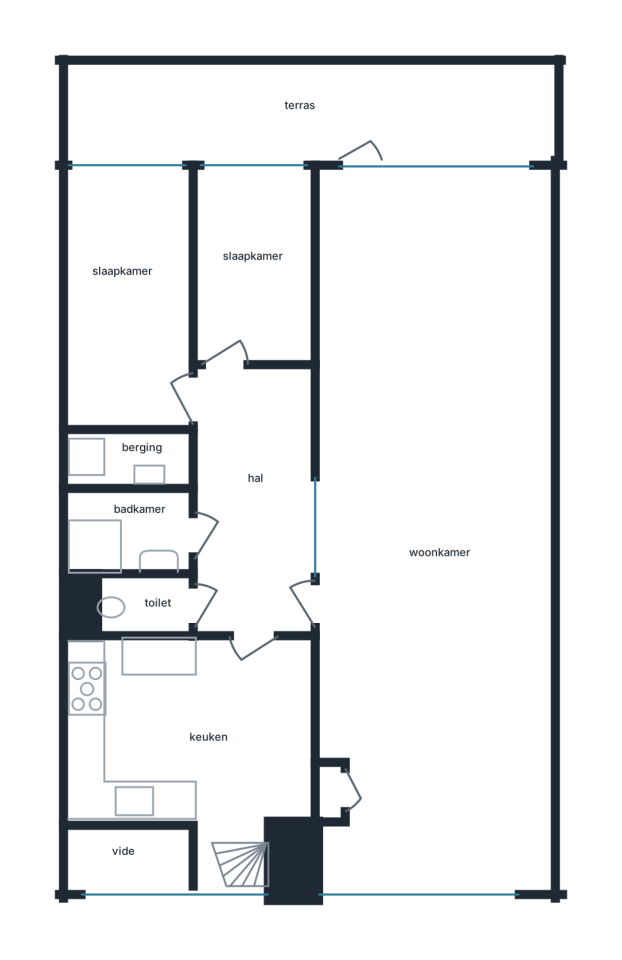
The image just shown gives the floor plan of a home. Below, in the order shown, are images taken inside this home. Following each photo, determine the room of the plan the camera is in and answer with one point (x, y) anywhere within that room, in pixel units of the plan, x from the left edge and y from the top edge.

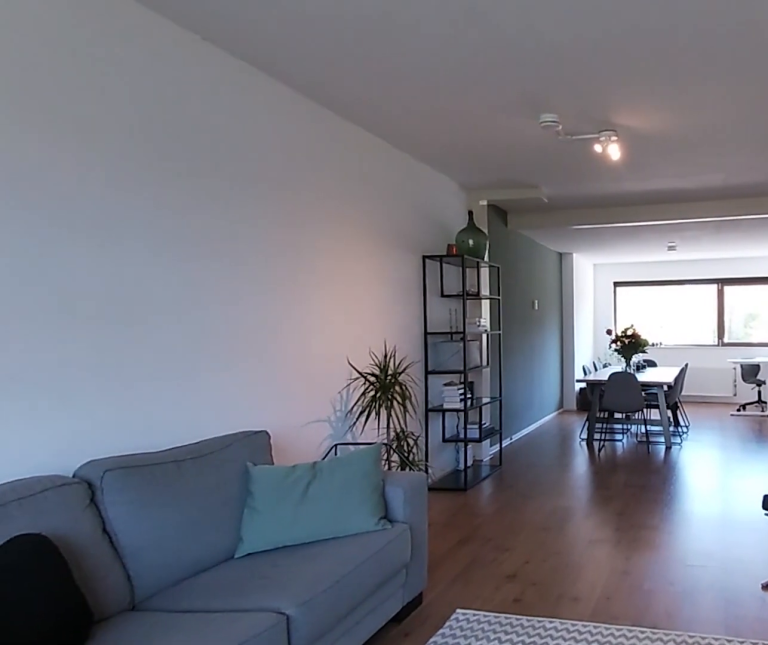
(448, 349)
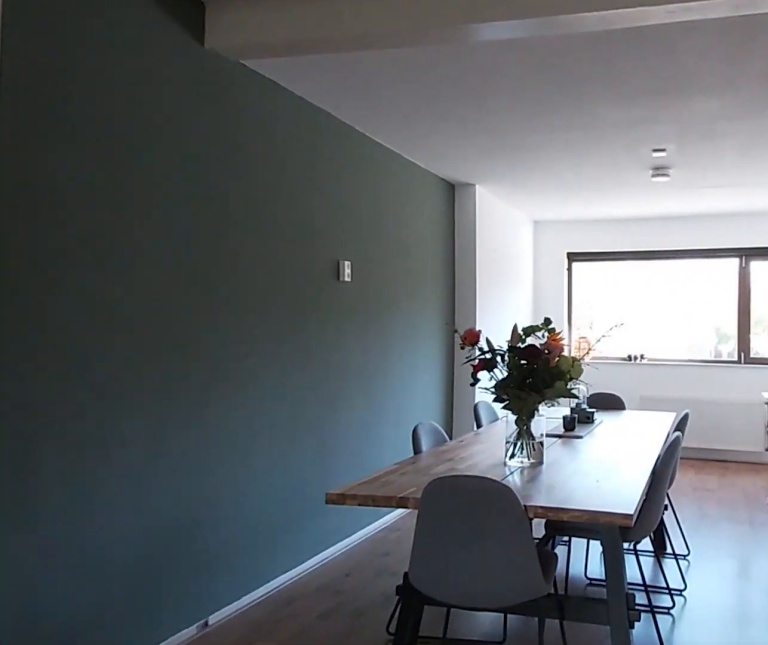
(448, 349)
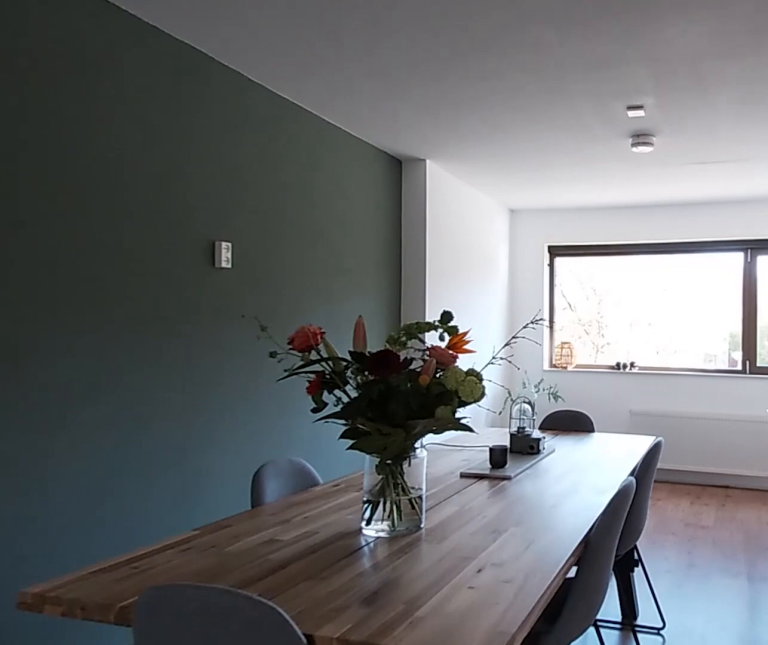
(448, 349)
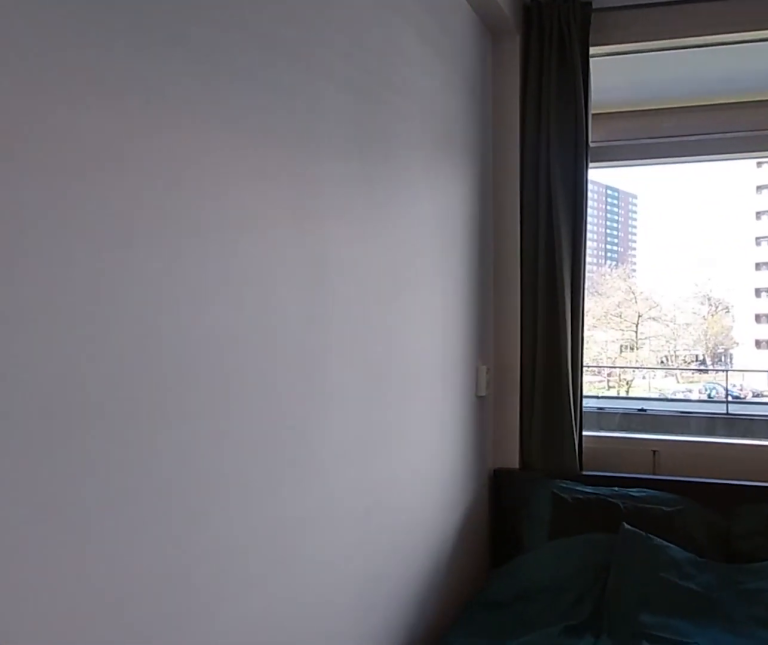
(131, 300)
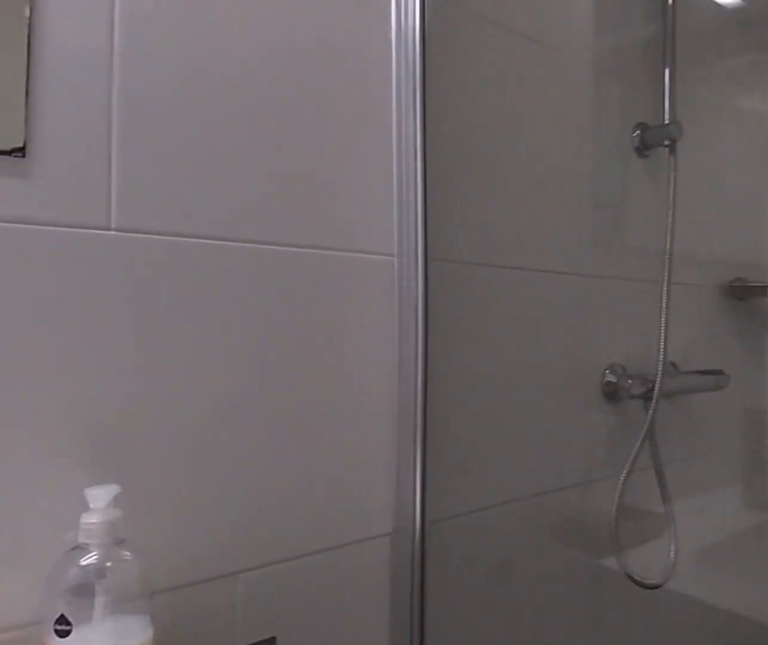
(133, 532)
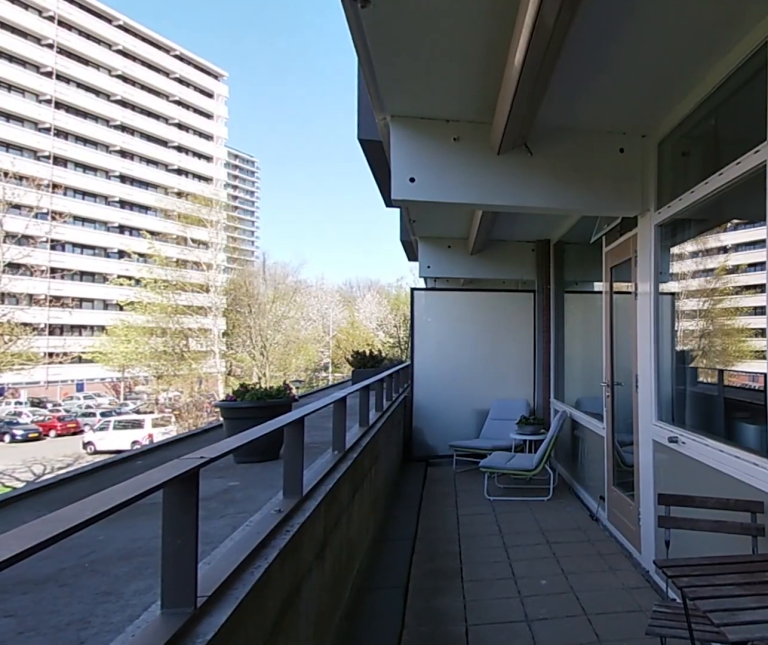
(311, 111)
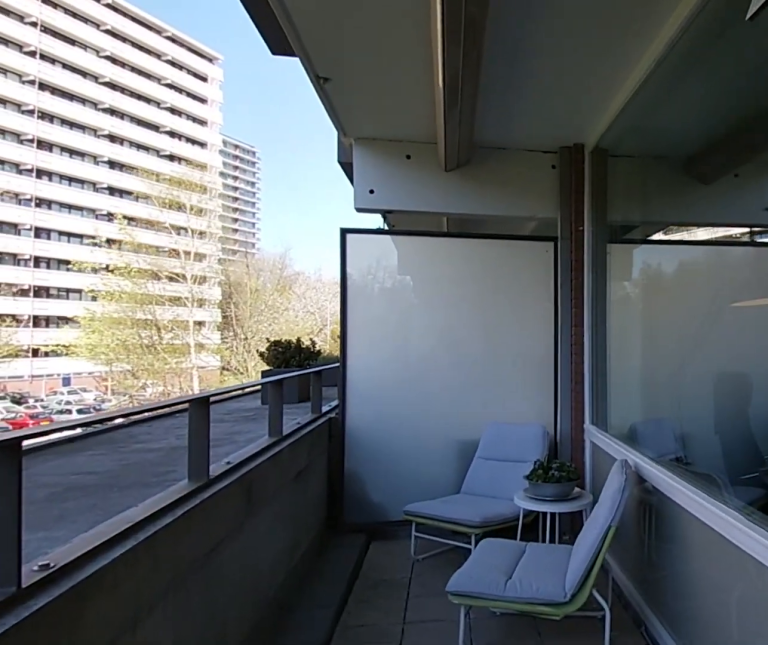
(311, 111)
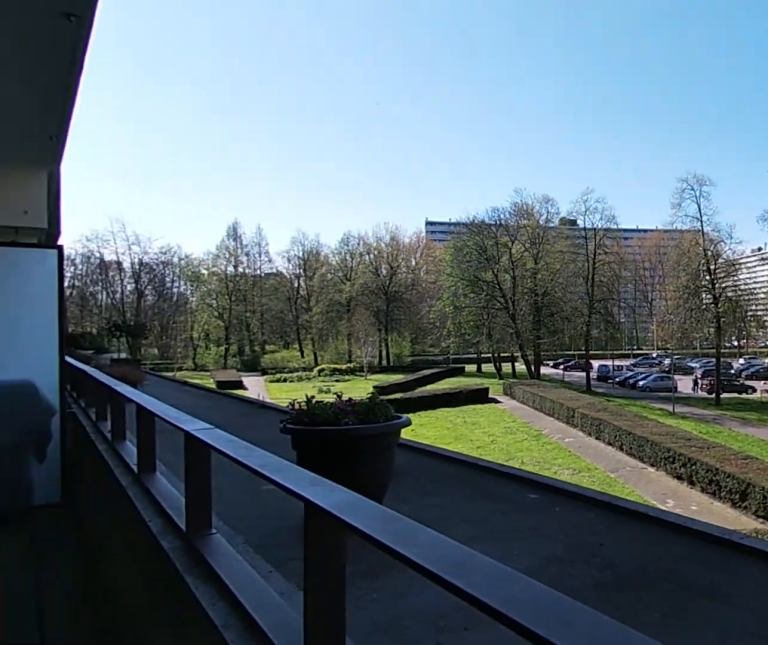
(311, 111)
